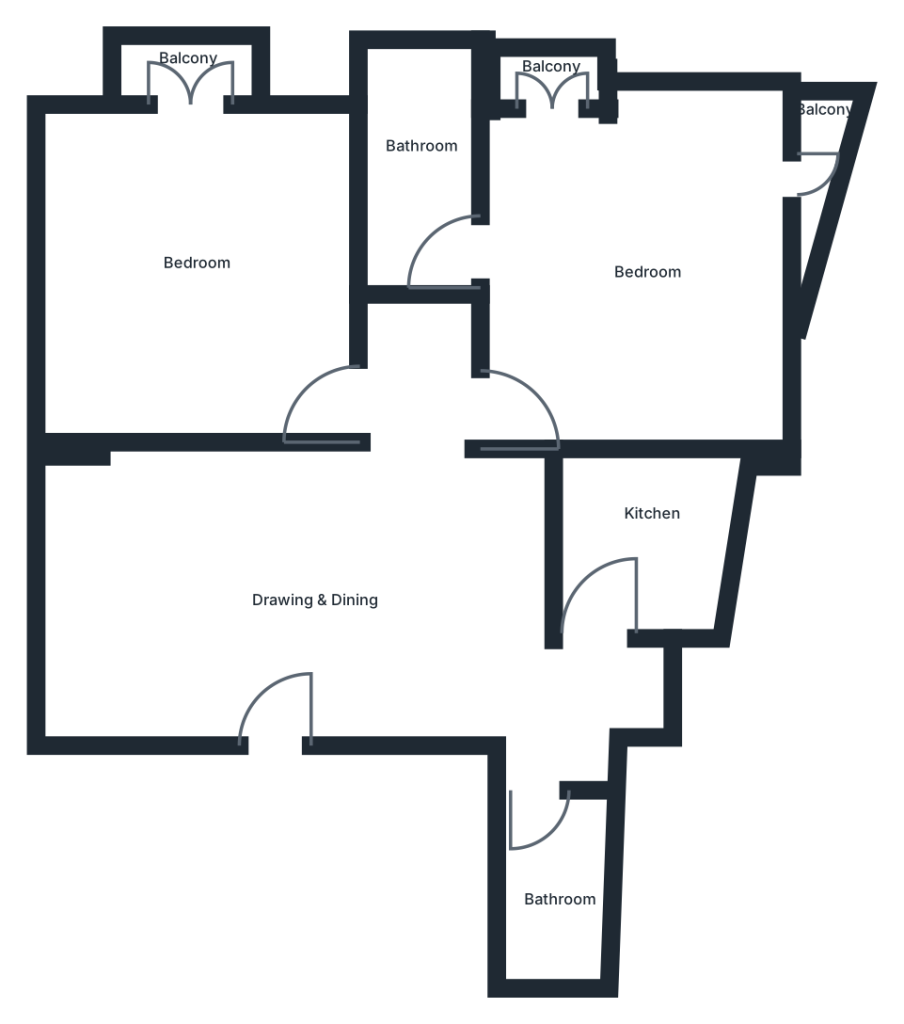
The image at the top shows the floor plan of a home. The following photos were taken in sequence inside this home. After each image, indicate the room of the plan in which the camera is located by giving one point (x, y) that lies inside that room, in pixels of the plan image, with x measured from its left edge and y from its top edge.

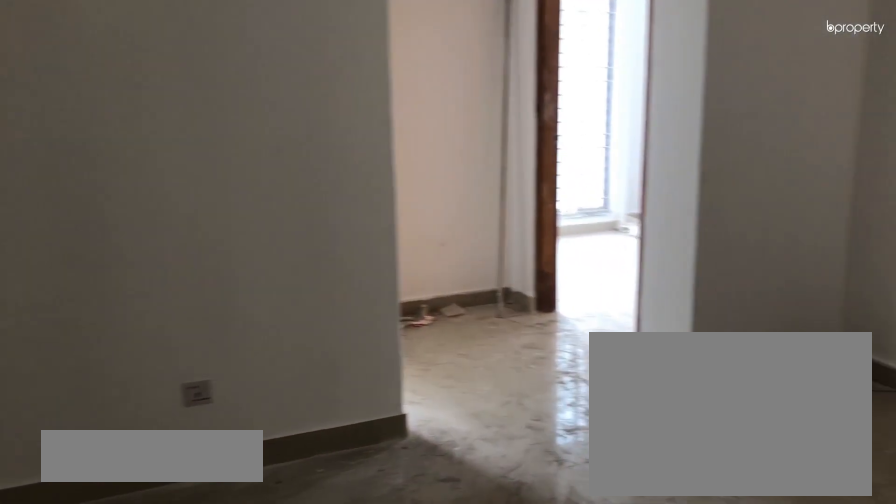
(385, 594)
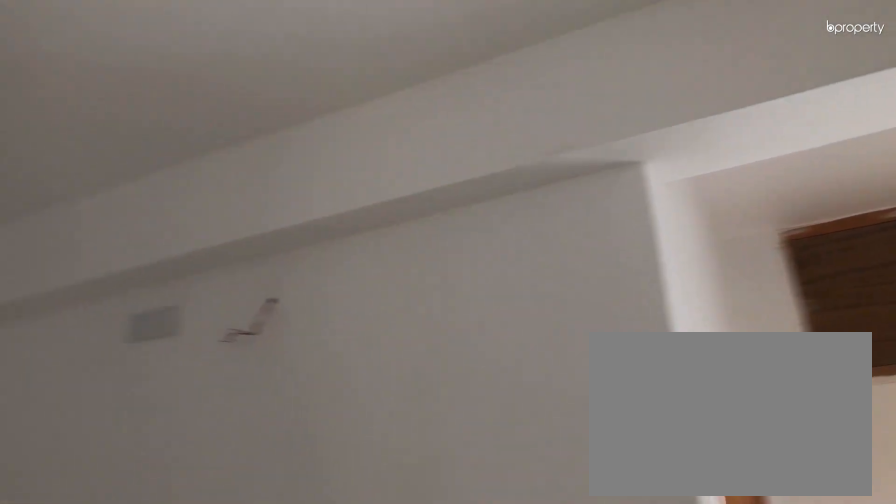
(385, 594)
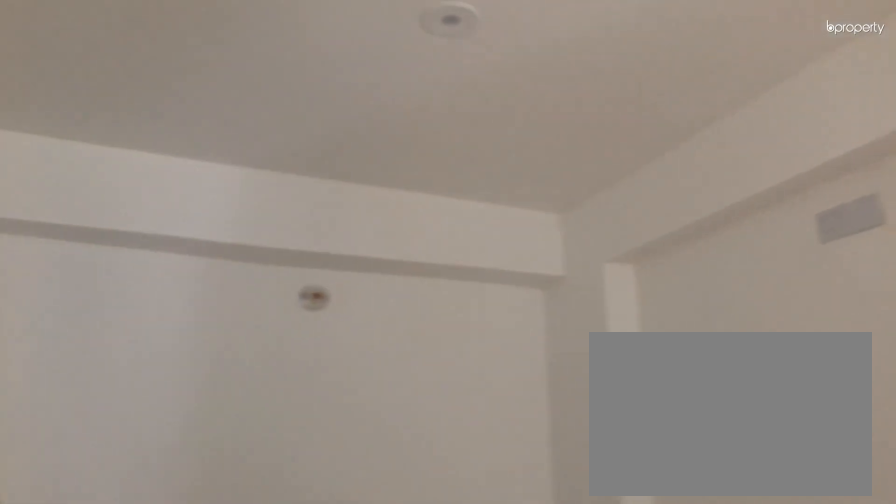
(183, 600)
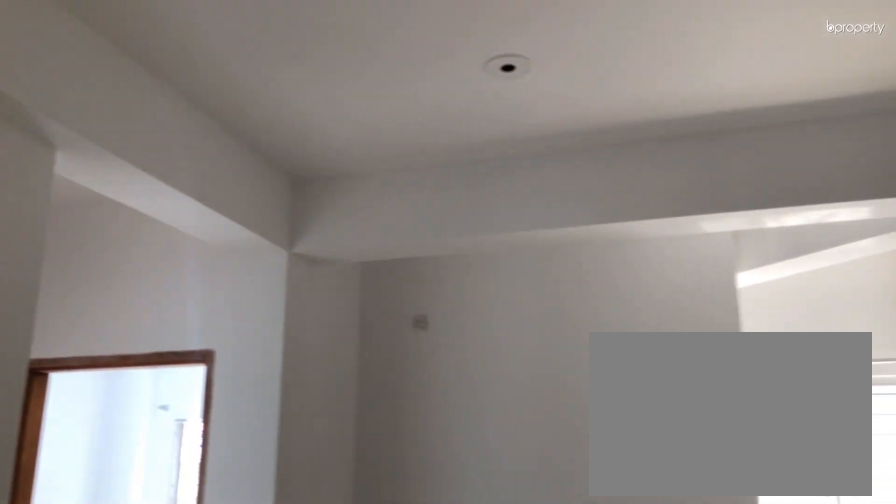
(322, 589)
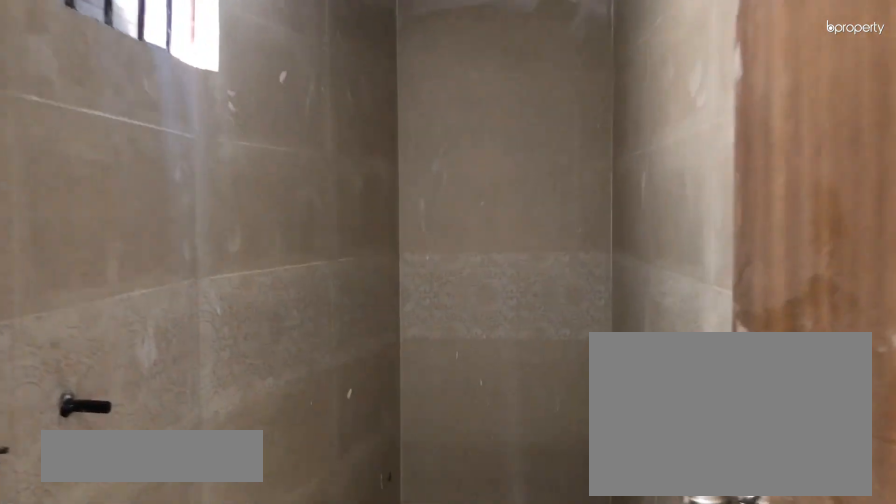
(550, 872)
